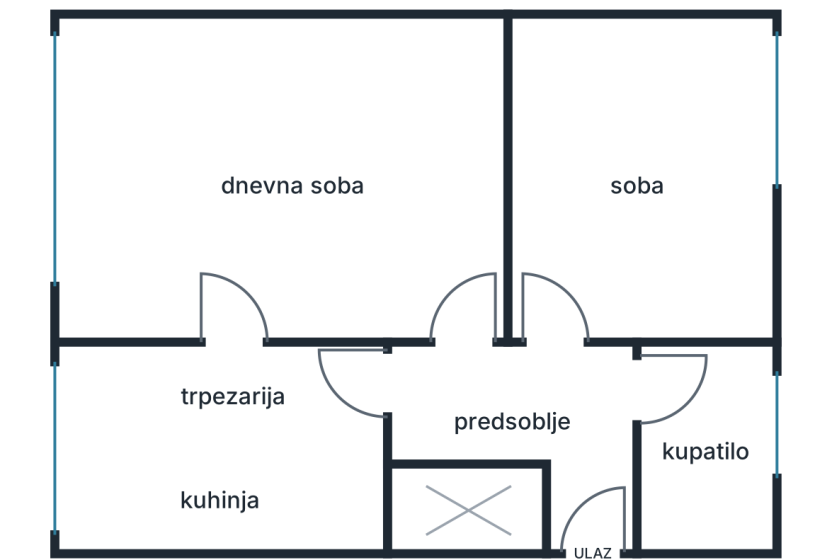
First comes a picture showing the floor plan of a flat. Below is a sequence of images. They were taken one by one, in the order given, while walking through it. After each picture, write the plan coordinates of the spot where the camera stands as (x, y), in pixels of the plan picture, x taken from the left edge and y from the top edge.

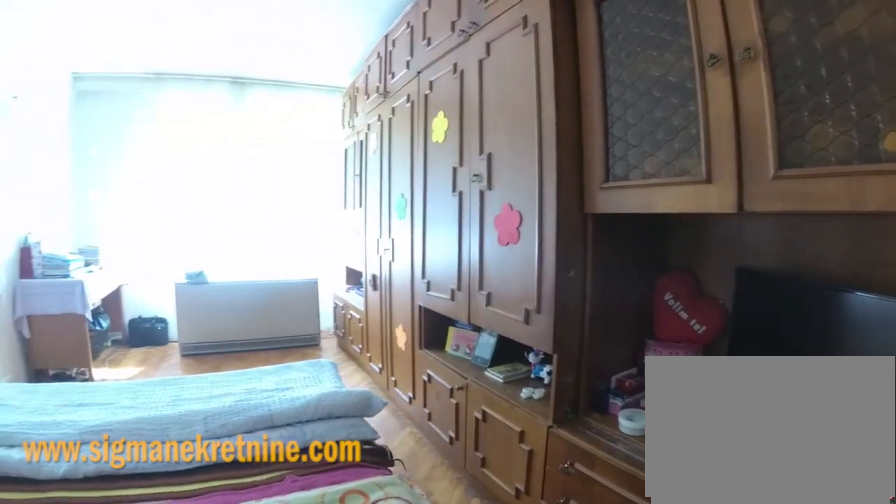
(479, 201)
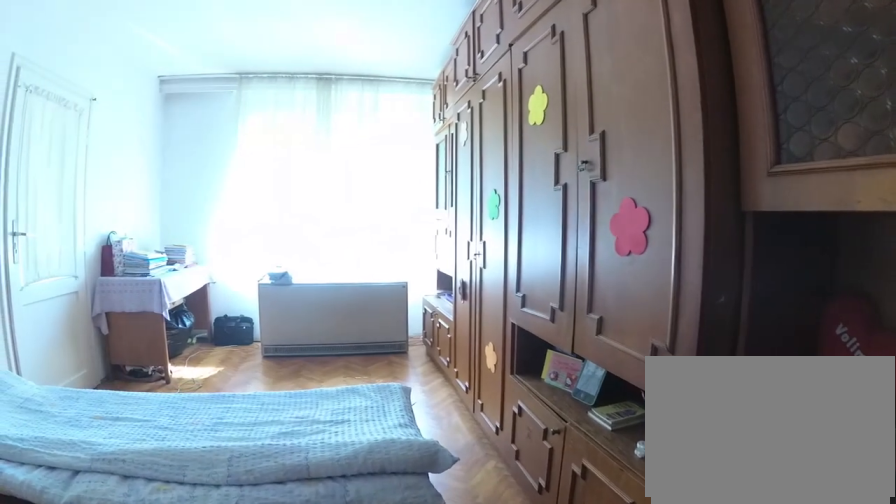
(468, 169)
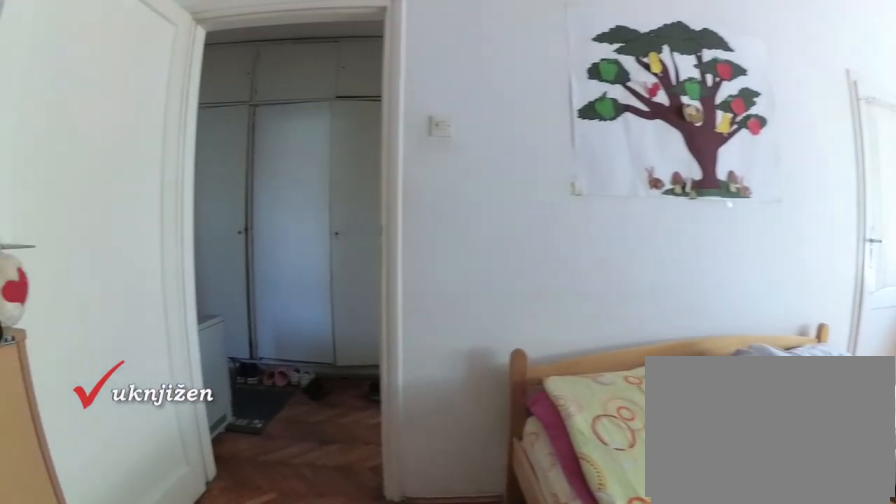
(440, 141)
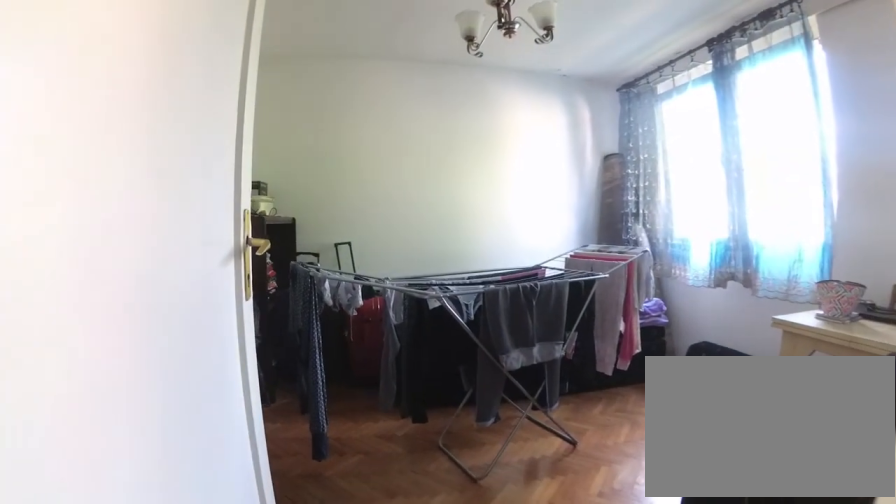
(554, 387)
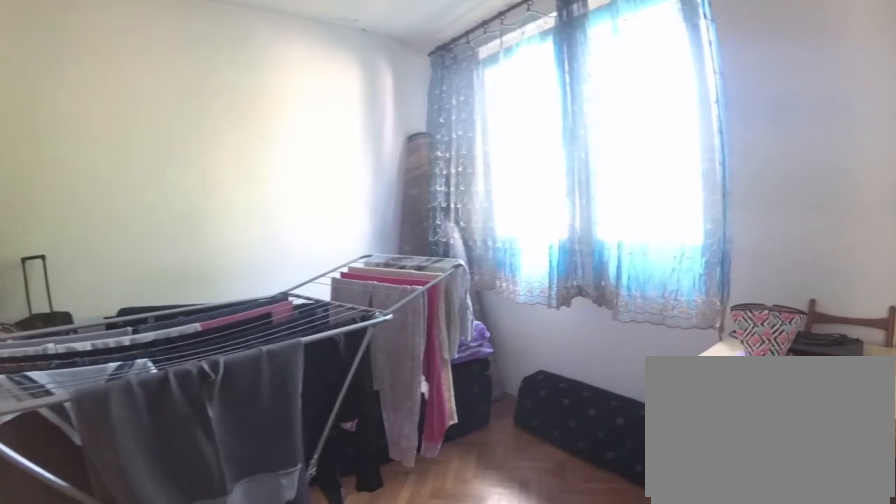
(562, 320)
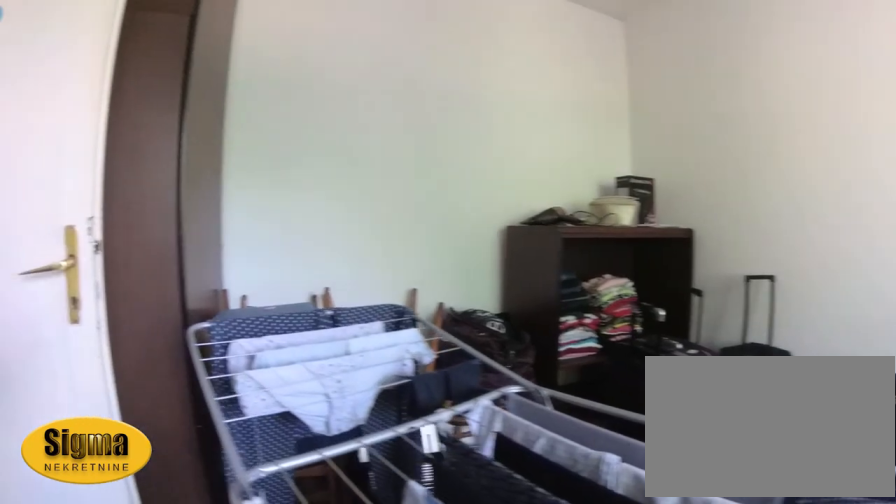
(656, 239)
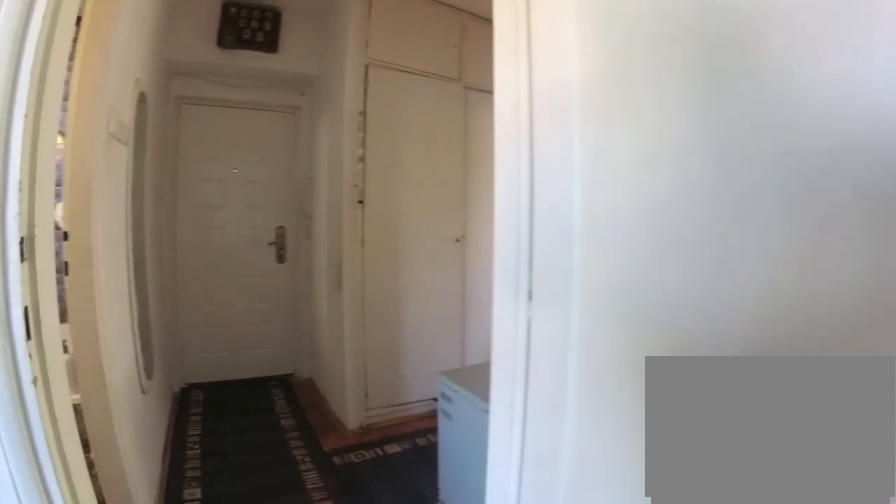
(585, 240)
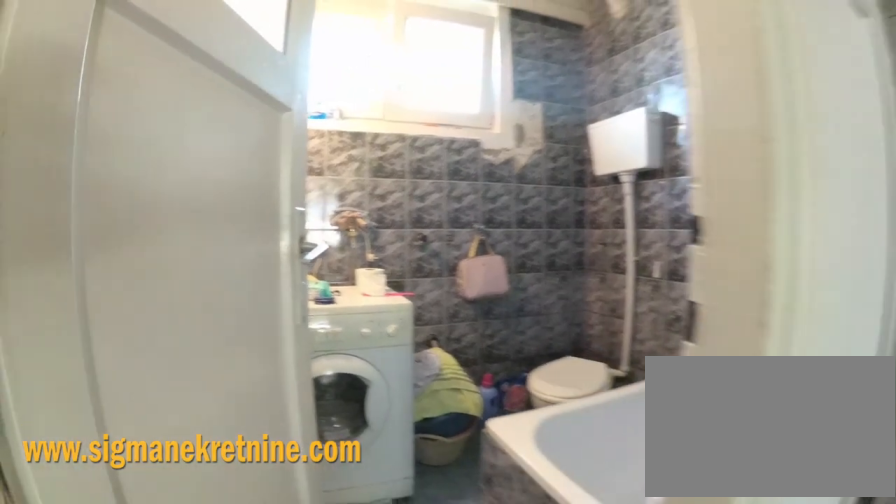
(592, 364)
